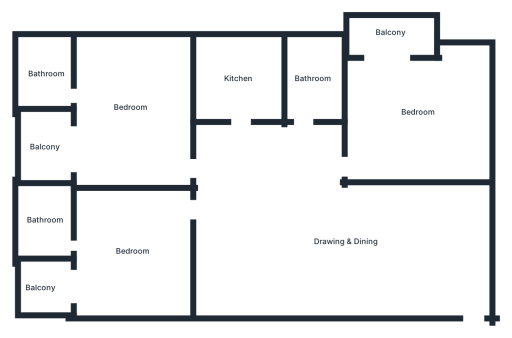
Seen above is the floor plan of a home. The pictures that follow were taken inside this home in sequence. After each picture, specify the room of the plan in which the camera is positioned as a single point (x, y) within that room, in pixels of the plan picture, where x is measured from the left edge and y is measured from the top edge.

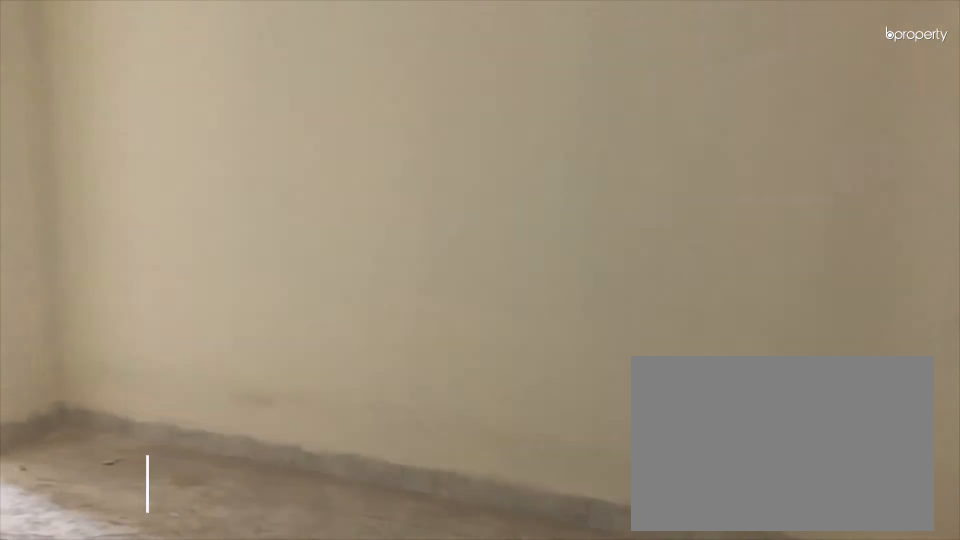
(345, 240)
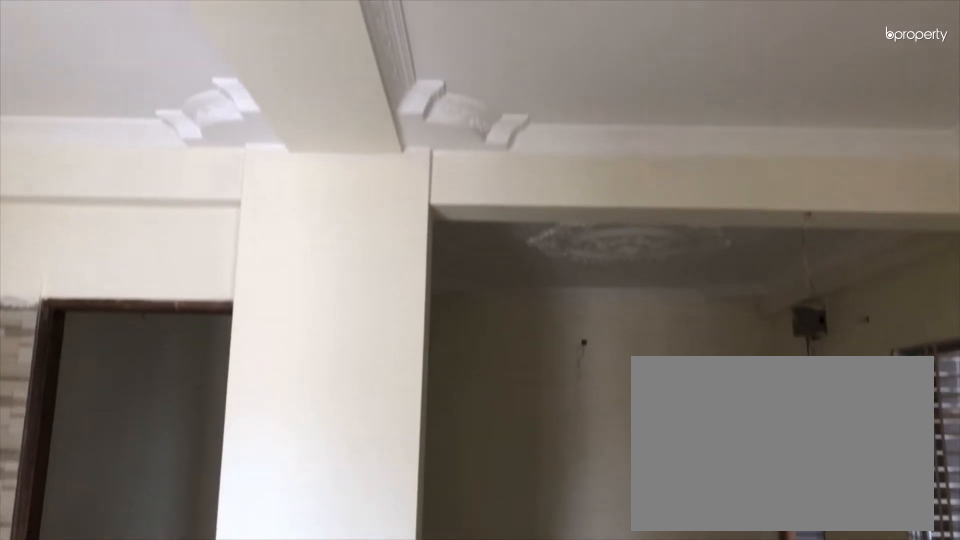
(345, 240)
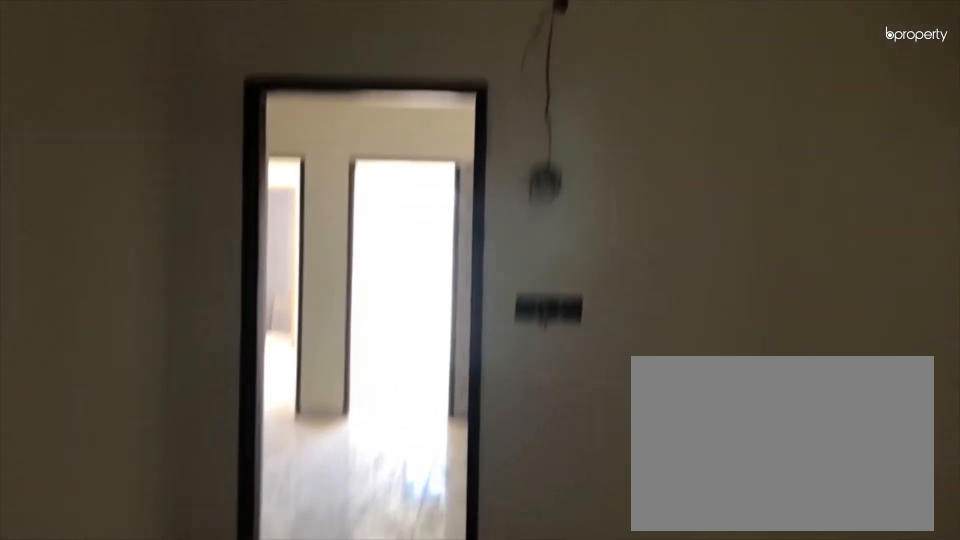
(419, 113)
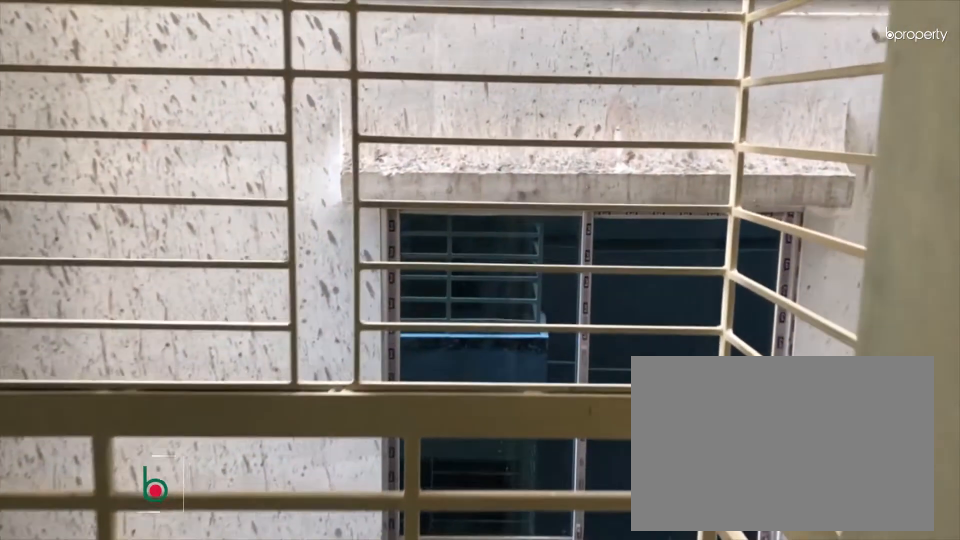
(390, 34)
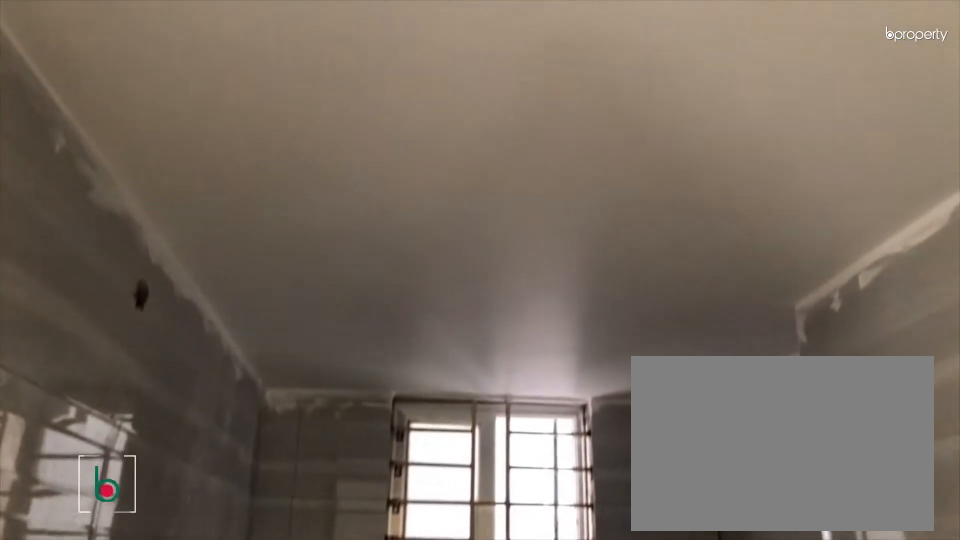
(313, 79)
